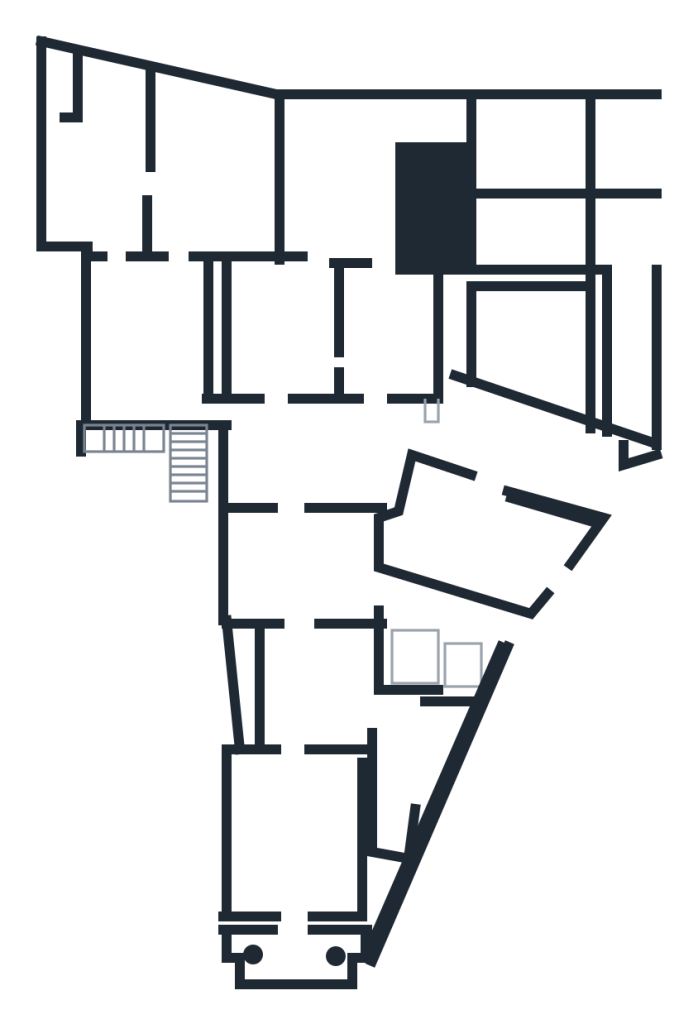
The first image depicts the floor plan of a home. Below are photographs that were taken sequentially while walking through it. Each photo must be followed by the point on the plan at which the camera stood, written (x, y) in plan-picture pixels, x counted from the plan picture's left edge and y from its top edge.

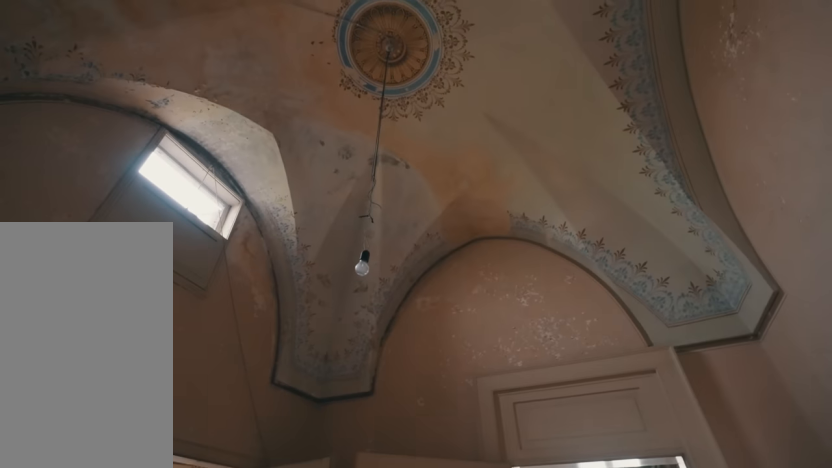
(305, 699)
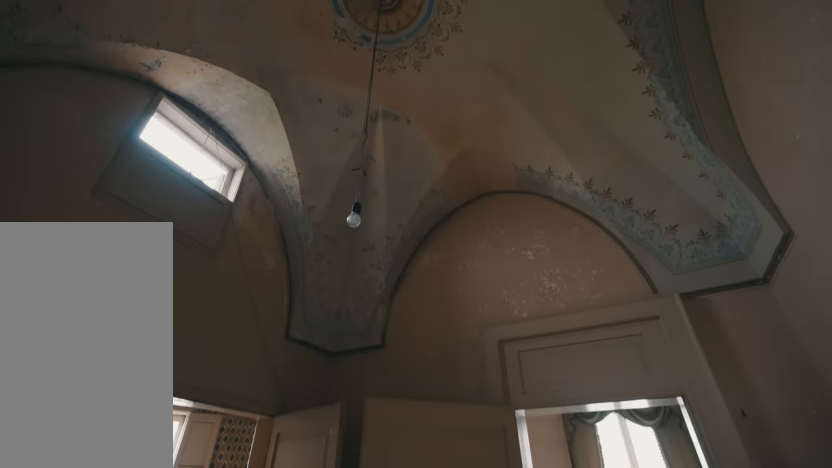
(305, 699)
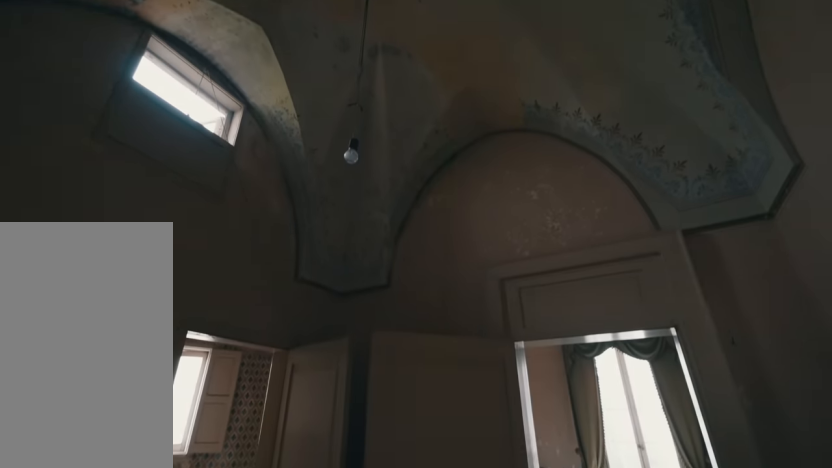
(305, 699)
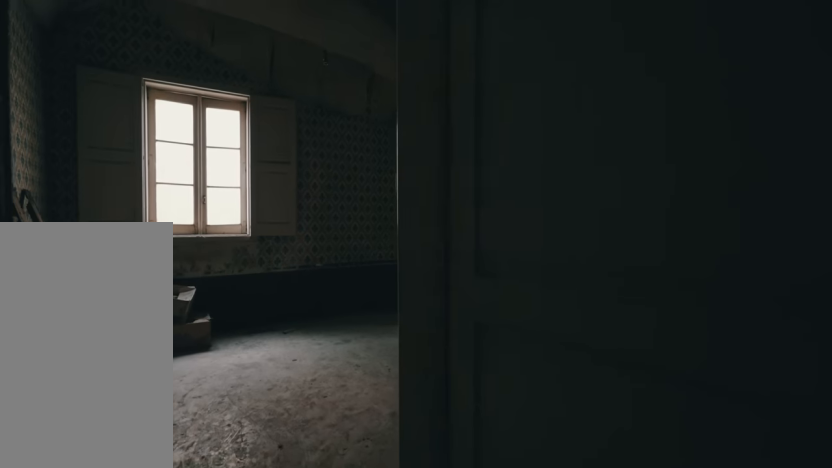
(323, 712)
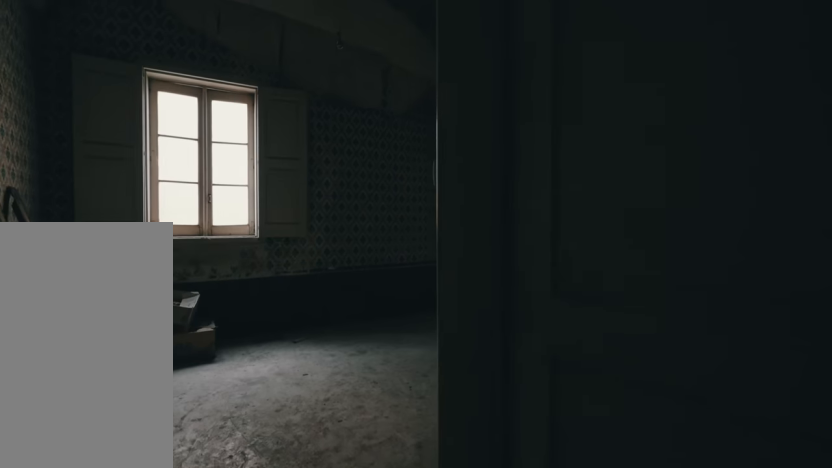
(348, 729)
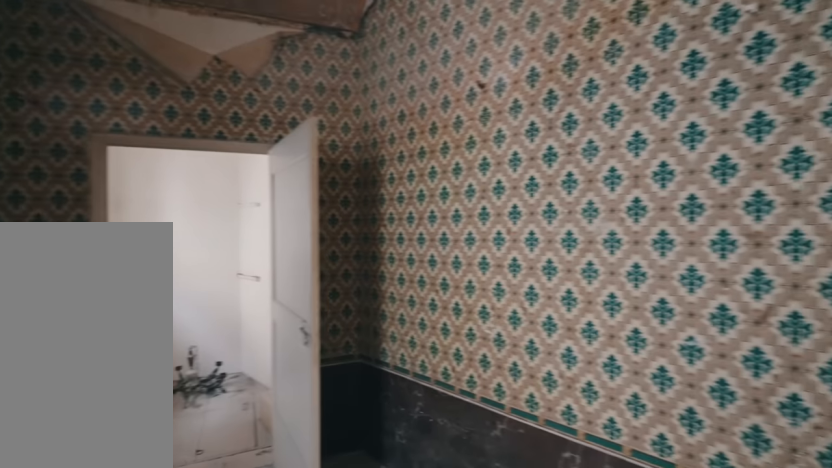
(399, 768)
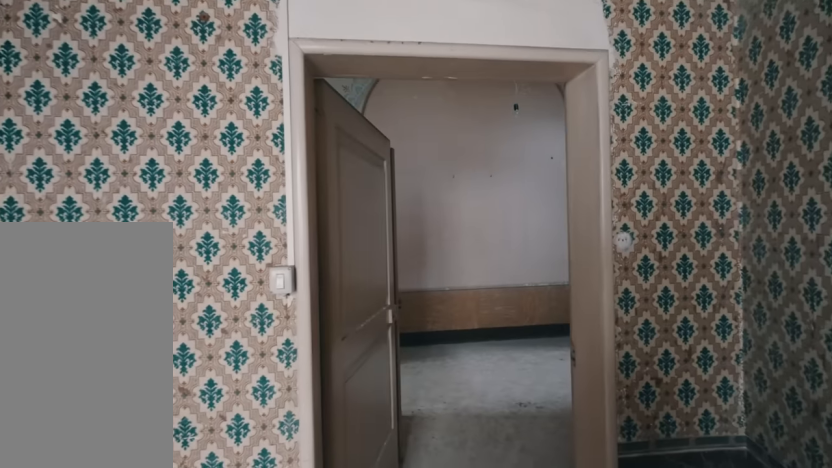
(399, 767)
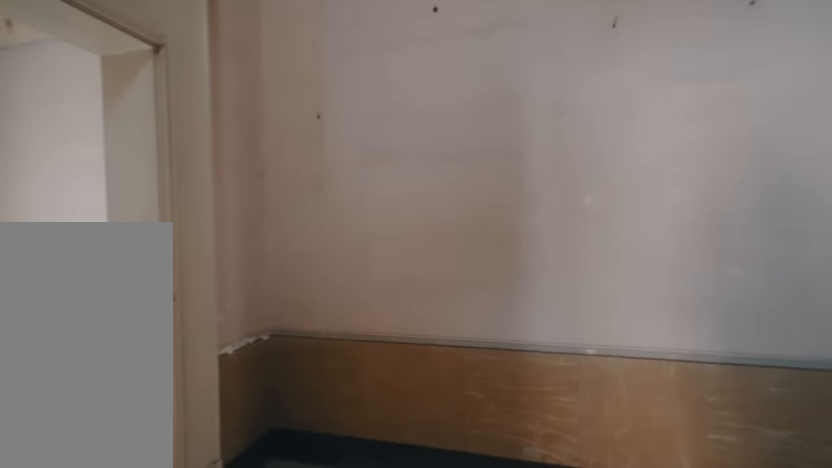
(296, 738)
